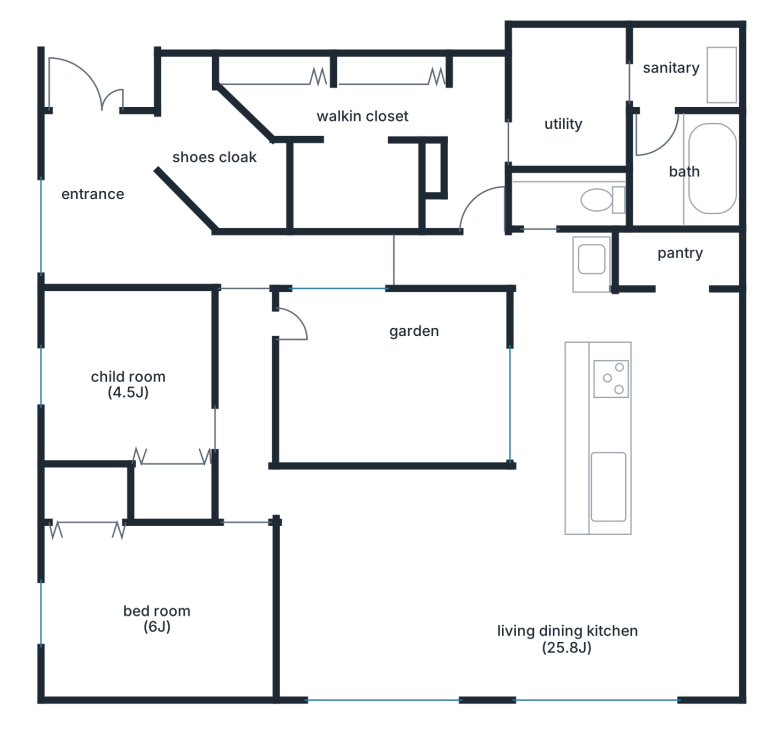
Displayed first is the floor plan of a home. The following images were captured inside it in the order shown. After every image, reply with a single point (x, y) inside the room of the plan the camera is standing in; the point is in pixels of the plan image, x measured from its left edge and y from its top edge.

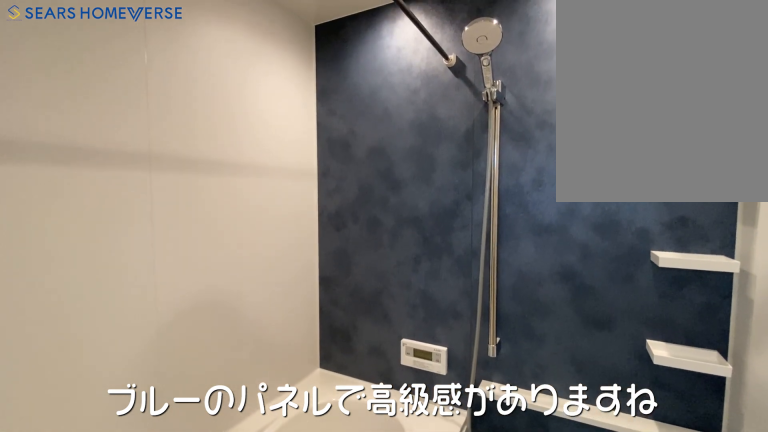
(706, 144)
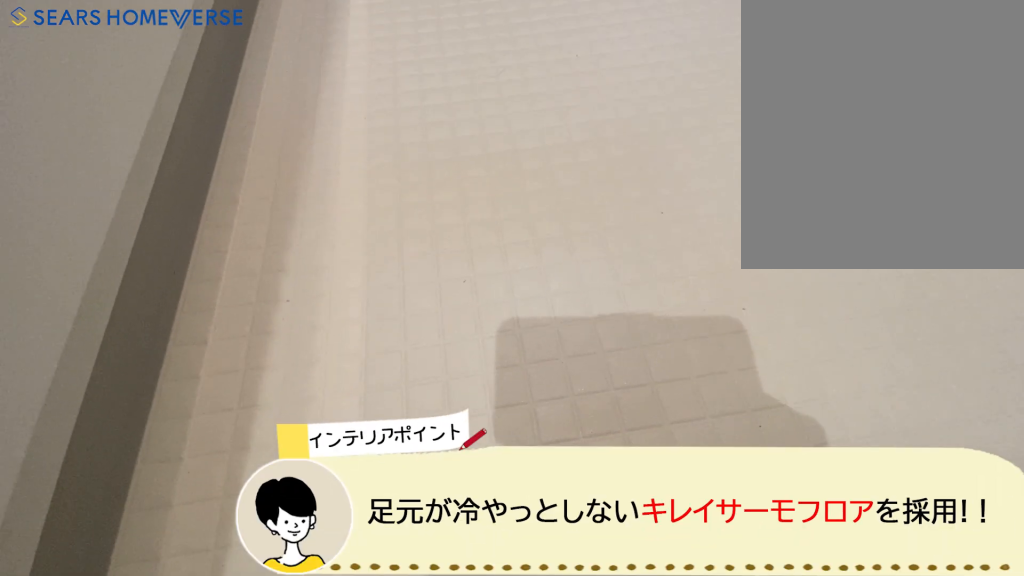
(686, 123)
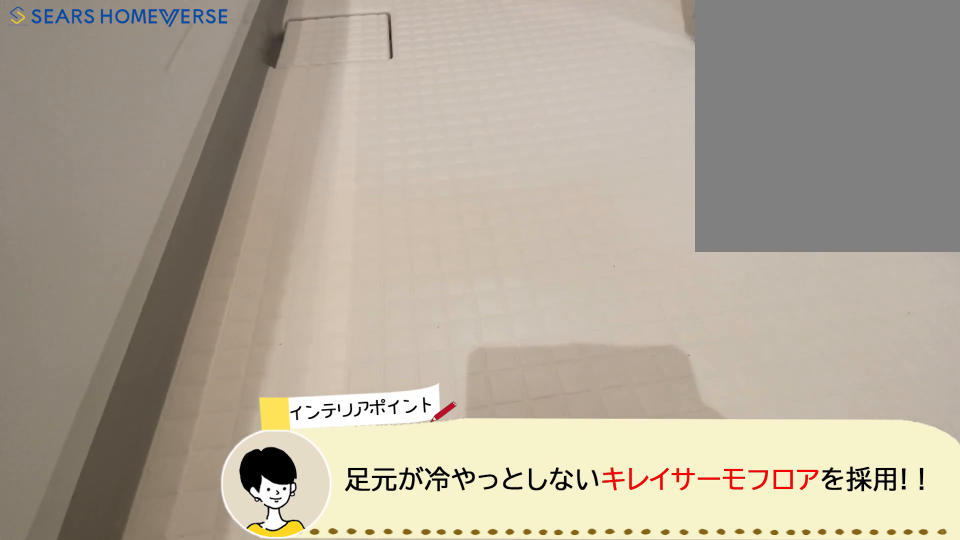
(686, 123)
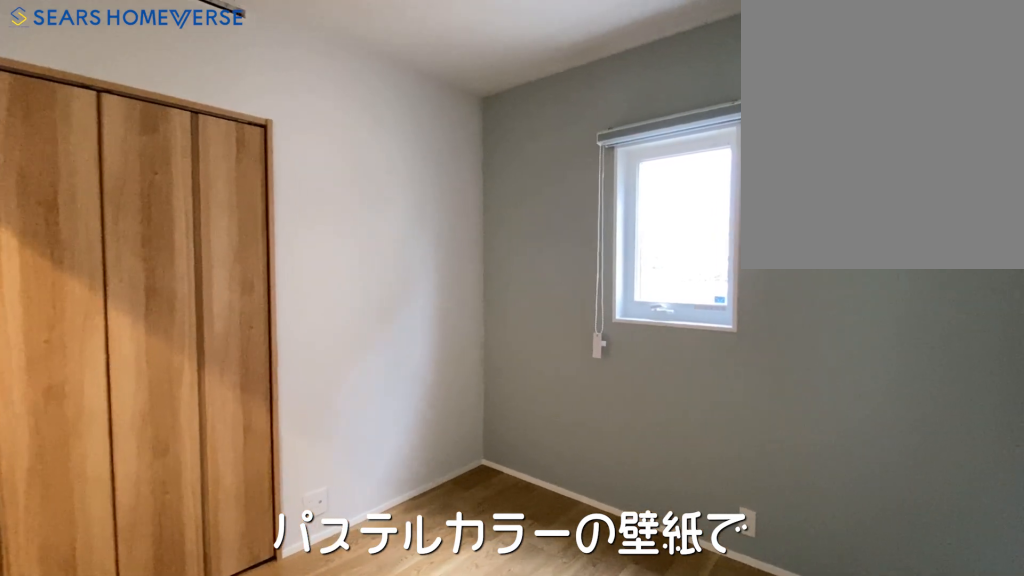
(173, 424)
